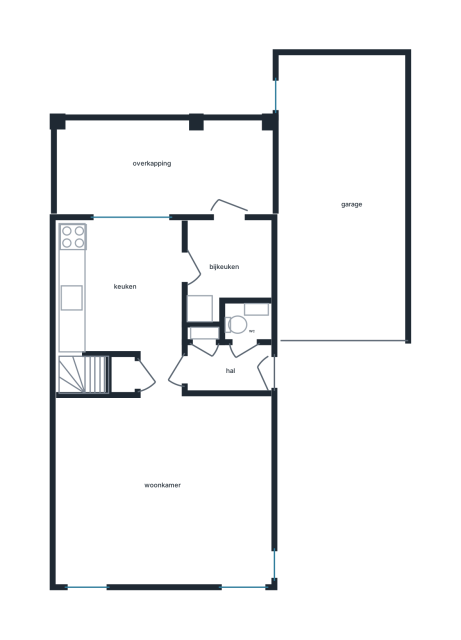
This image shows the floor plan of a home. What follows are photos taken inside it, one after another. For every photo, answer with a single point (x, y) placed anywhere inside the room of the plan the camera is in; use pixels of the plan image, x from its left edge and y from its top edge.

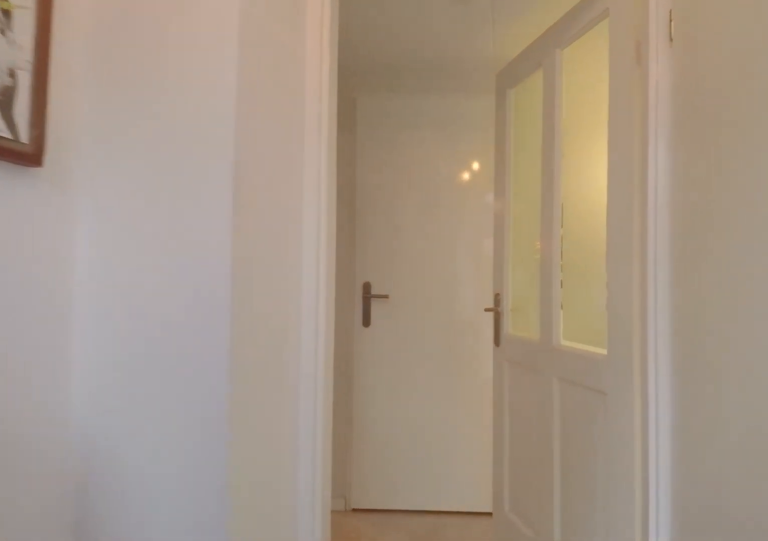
(227, 369)
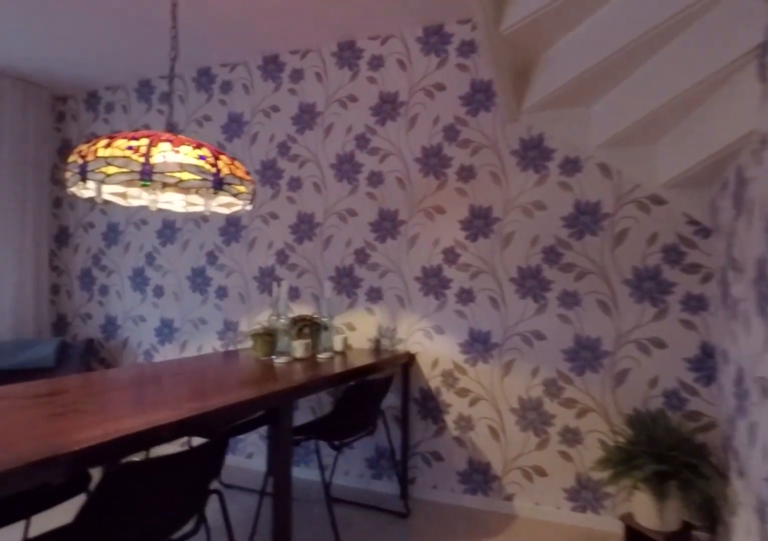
(163, 484)
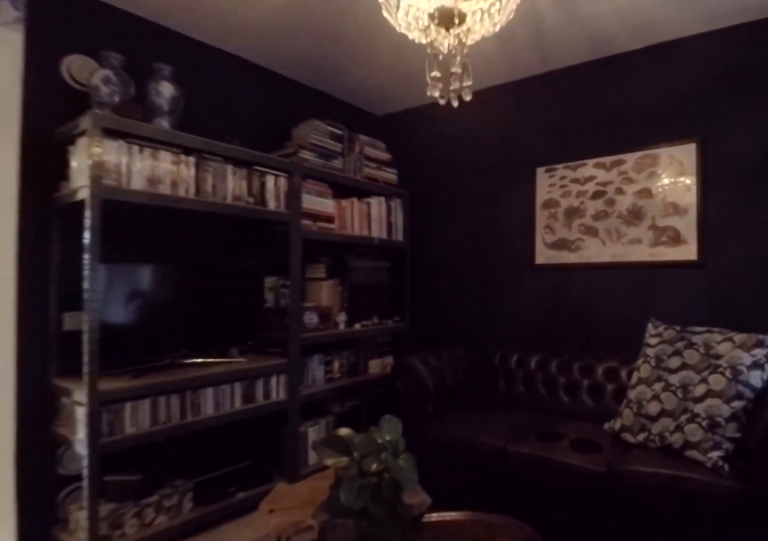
(163, 484)
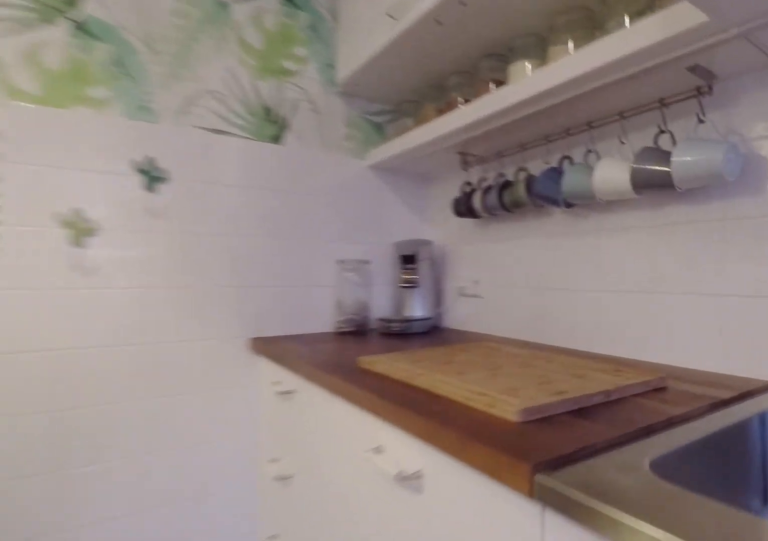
(121, 287)
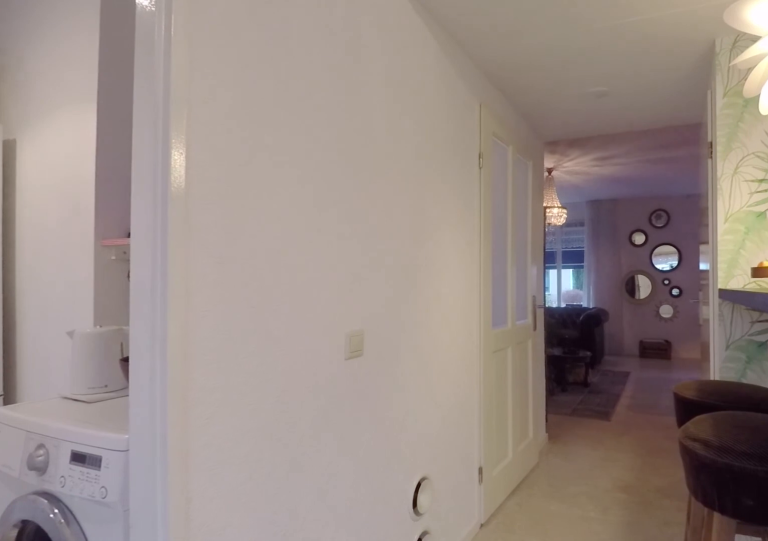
(121, 287)
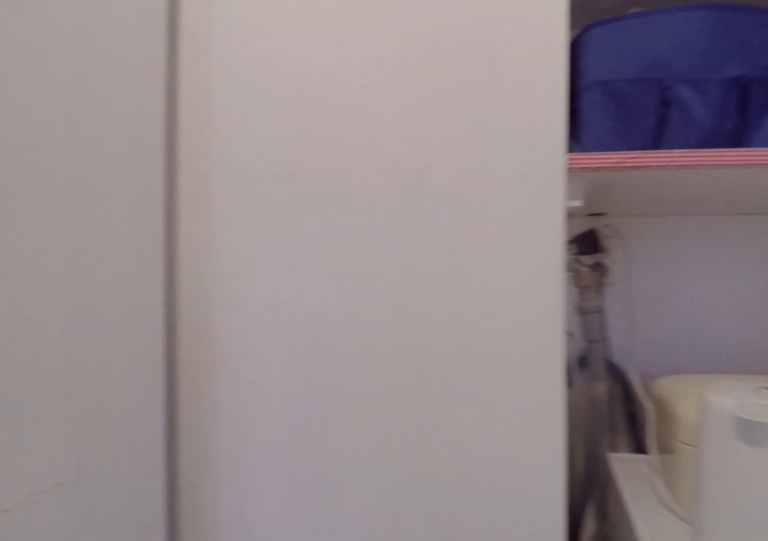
(225, 264)
